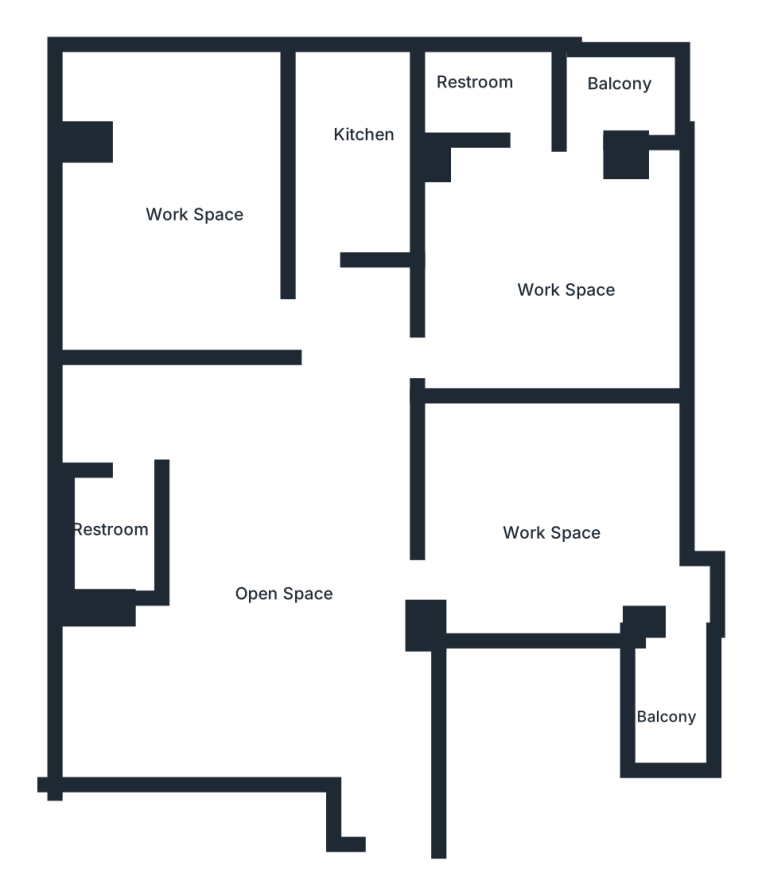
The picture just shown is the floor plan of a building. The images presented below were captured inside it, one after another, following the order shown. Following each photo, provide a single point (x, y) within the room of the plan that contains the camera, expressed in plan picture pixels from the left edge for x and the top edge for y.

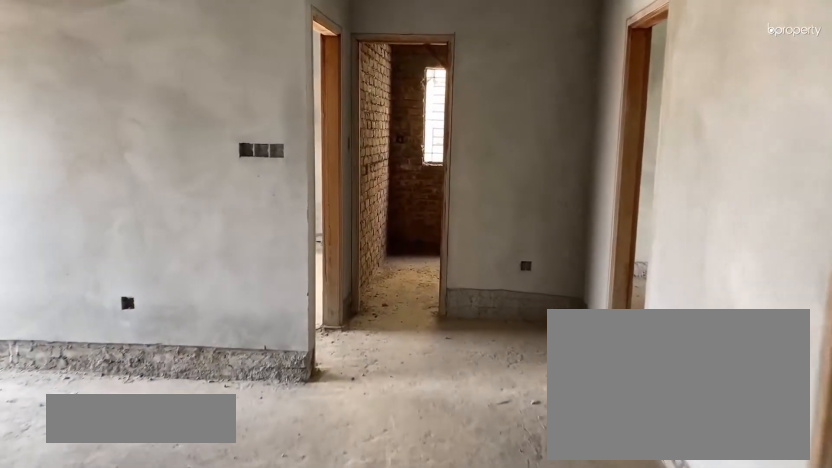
(327, 561)
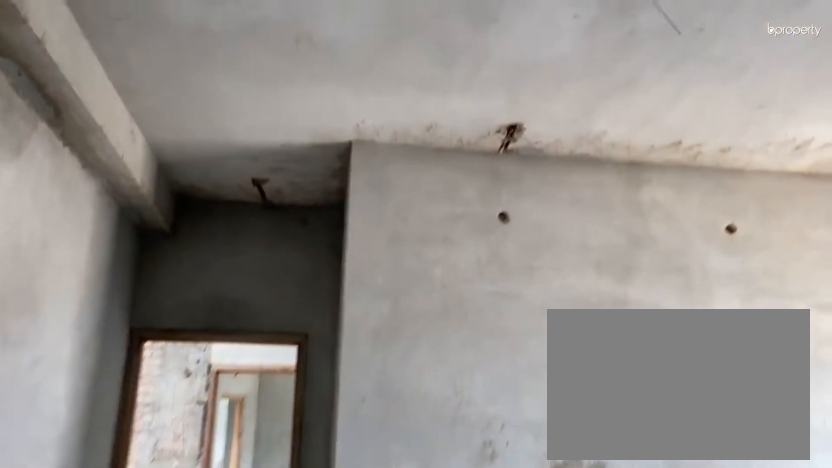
(327, 561)
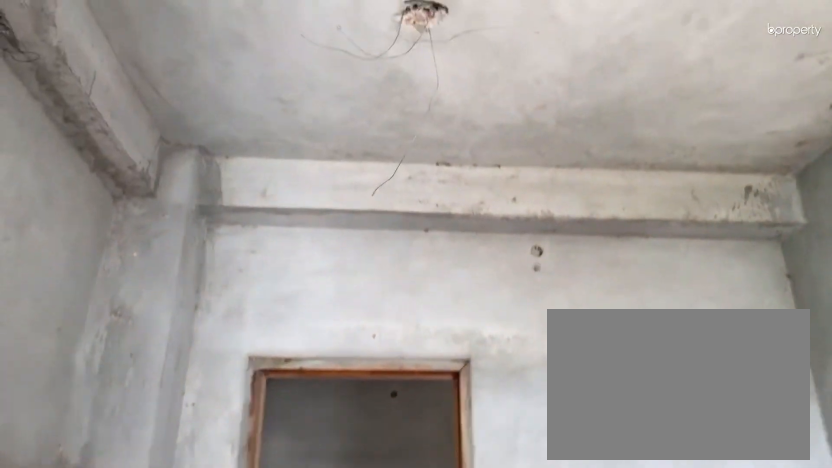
(565, 557)
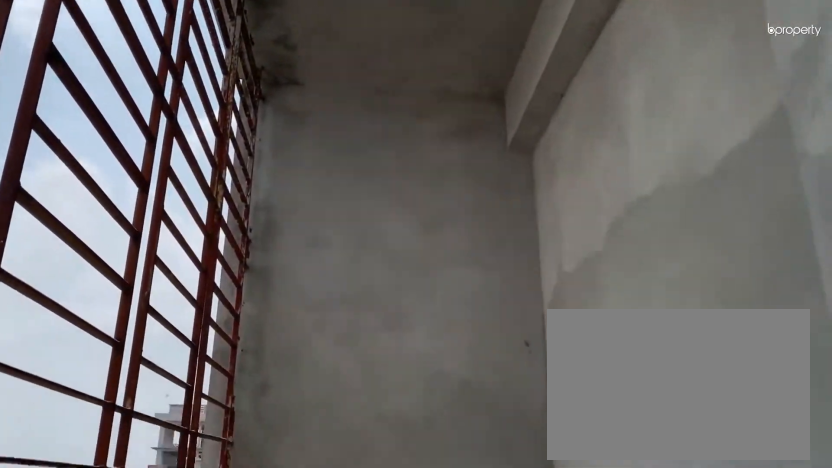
(675, 696)
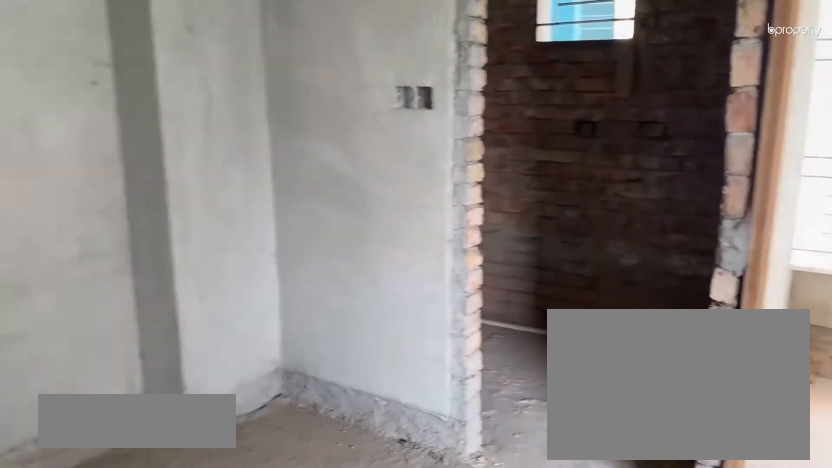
(553, 201)
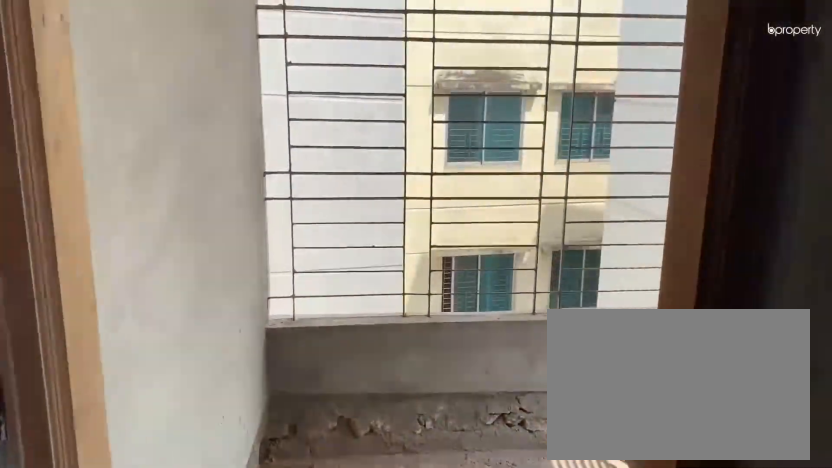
(578, 183)
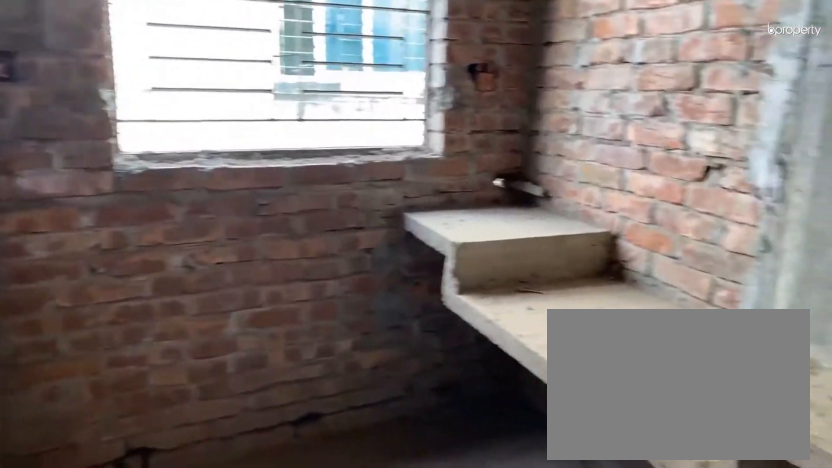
(356, 123)
